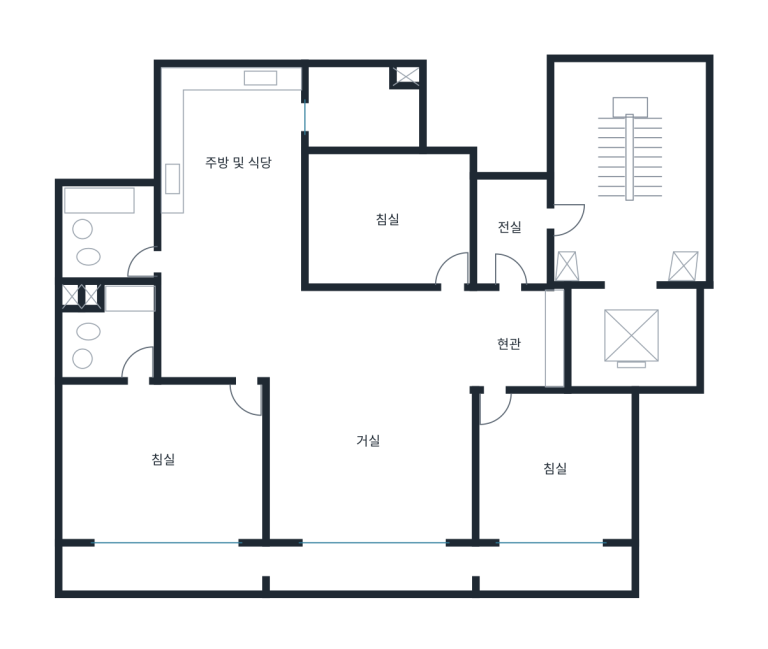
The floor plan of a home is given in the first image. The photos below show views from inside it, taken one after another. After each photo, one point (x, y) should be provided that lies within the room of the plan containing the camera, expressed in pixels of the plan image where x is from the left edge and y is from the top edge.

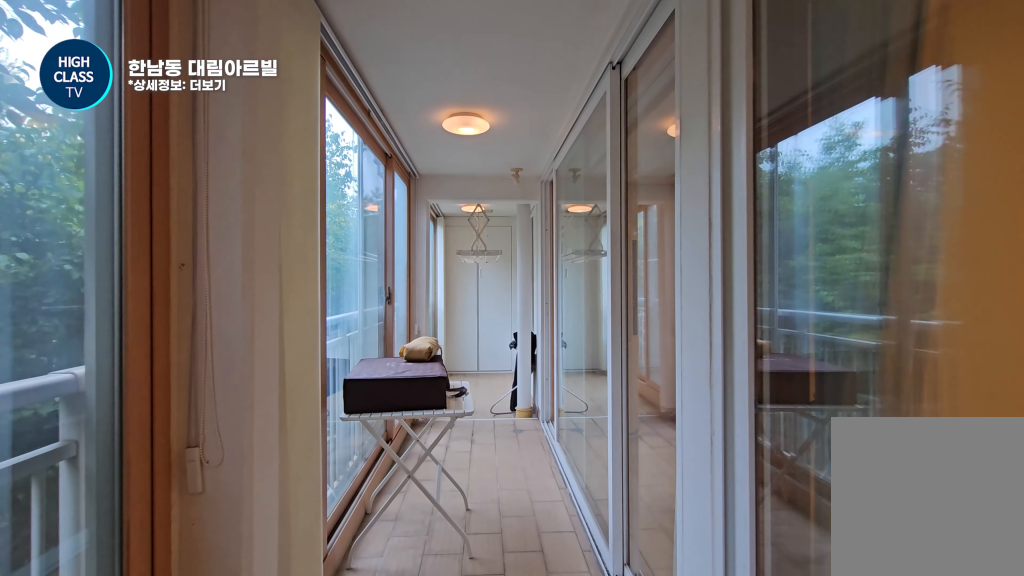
(348, 563)
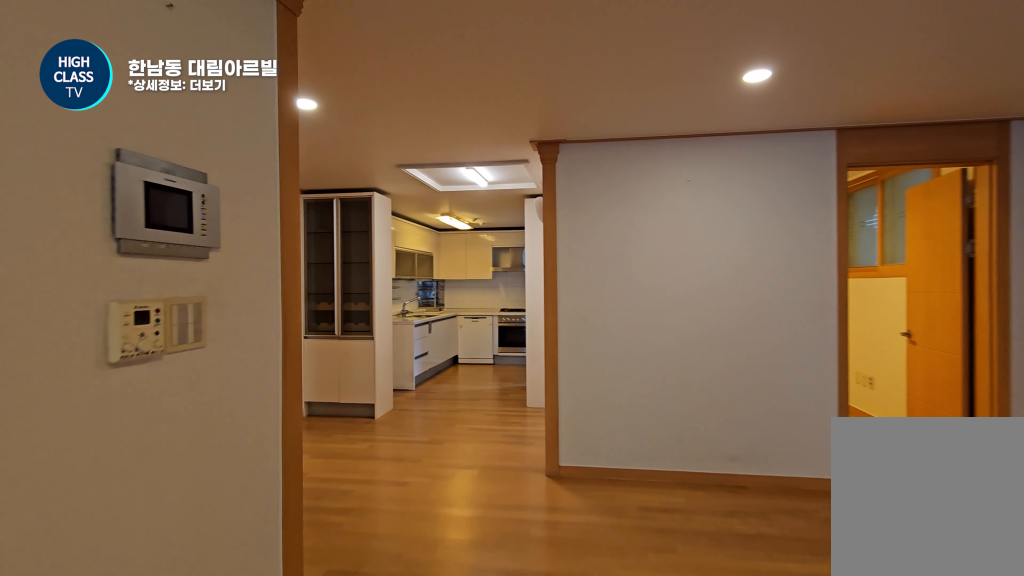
(369, 414)
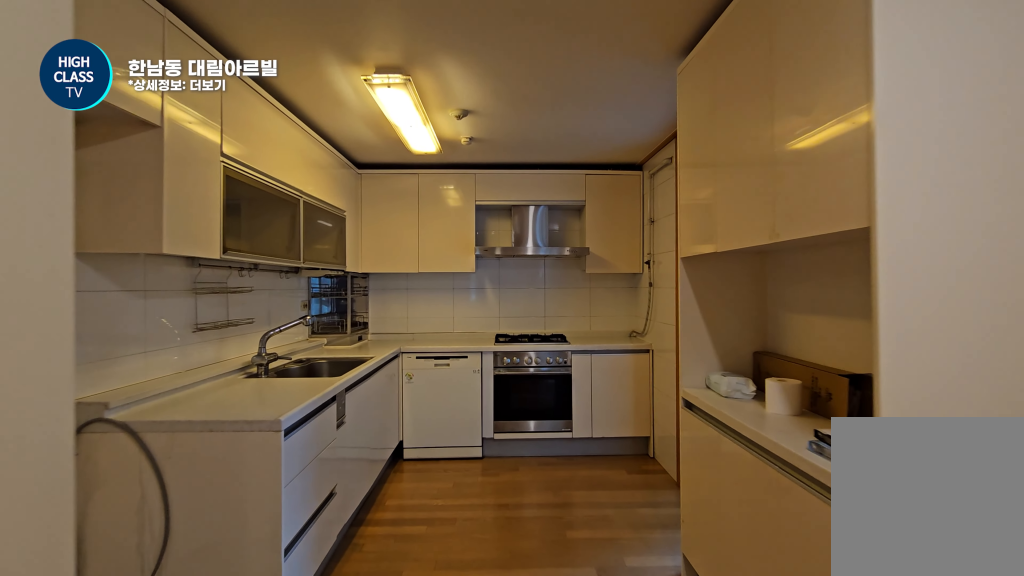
(229, 220)
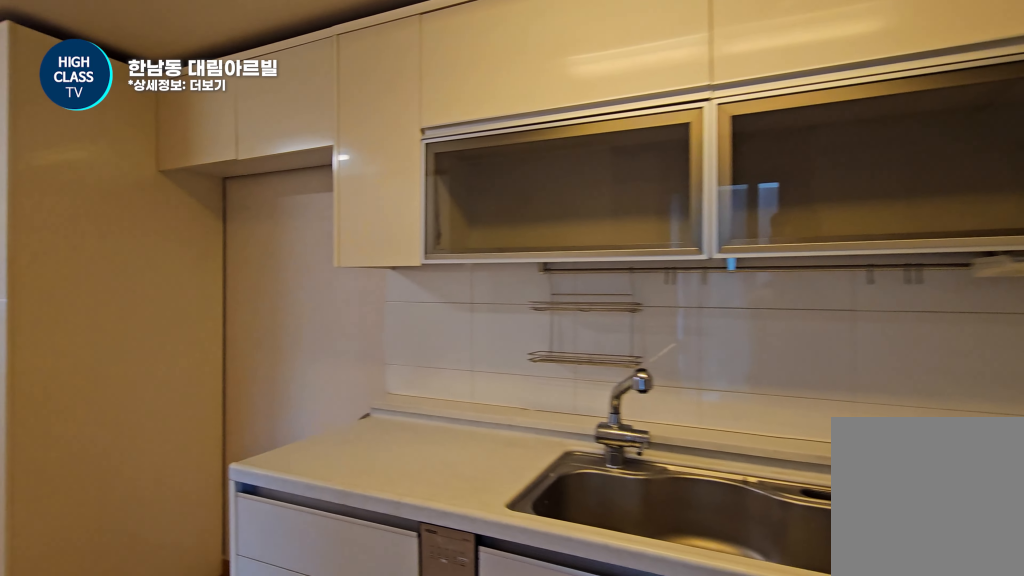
(229, 220)
